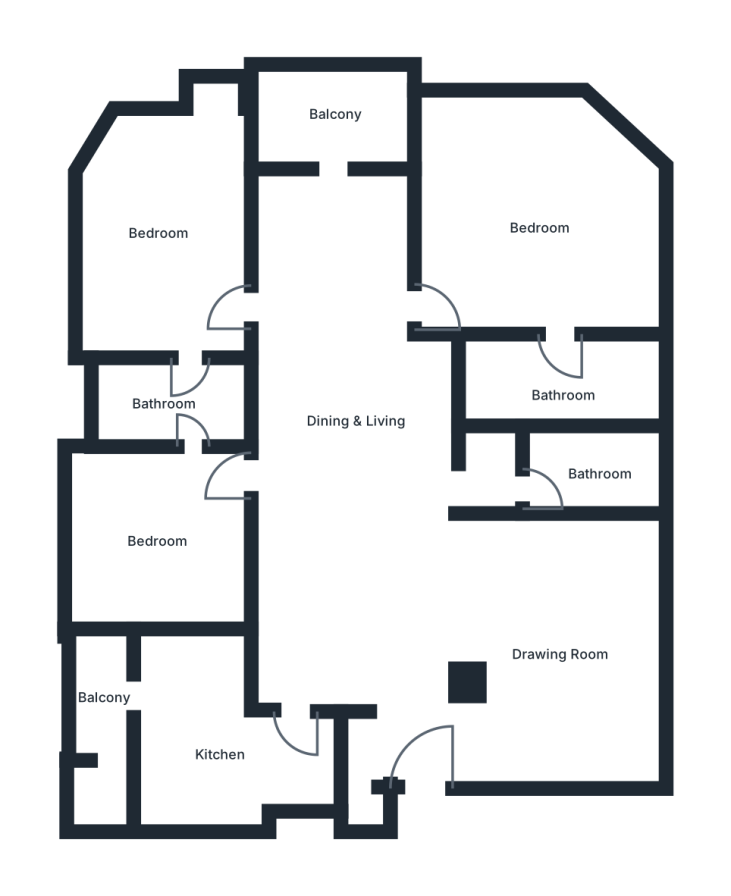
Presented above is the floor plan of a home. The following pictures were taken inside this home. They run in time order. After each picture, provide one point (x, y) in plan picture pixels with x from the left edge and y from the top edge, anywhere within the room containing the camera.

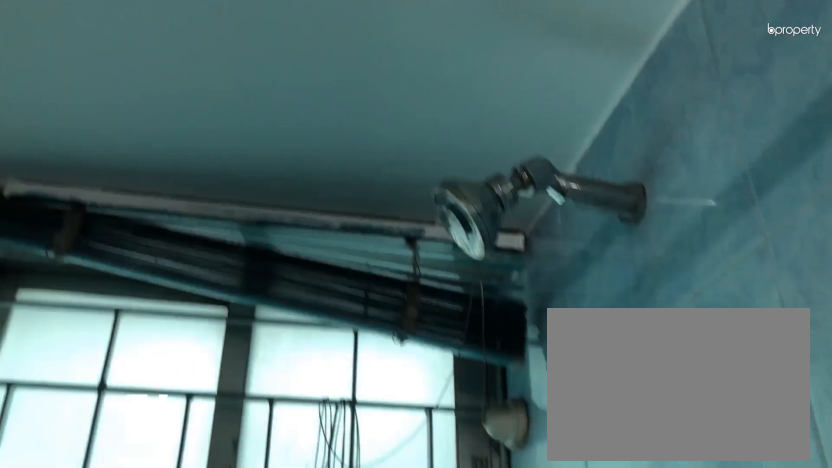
(165, 395)
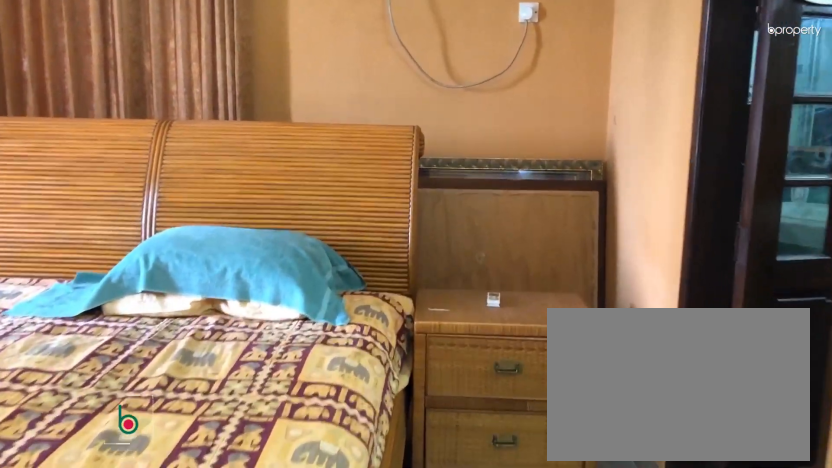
(536, 232)
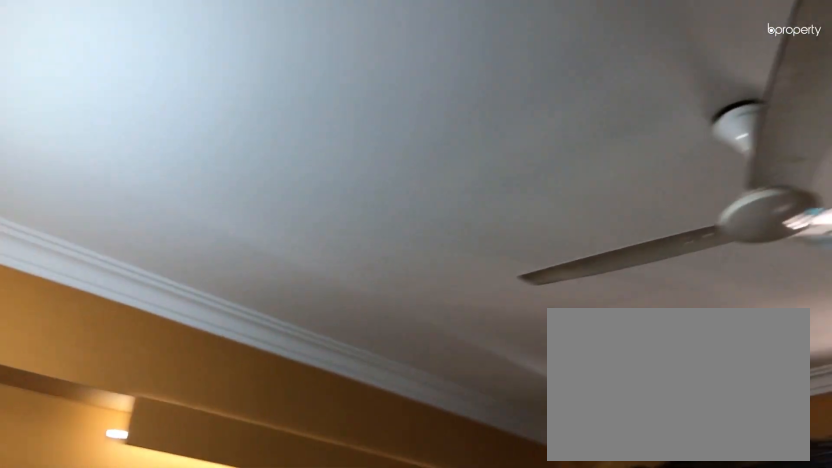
(538, 220)
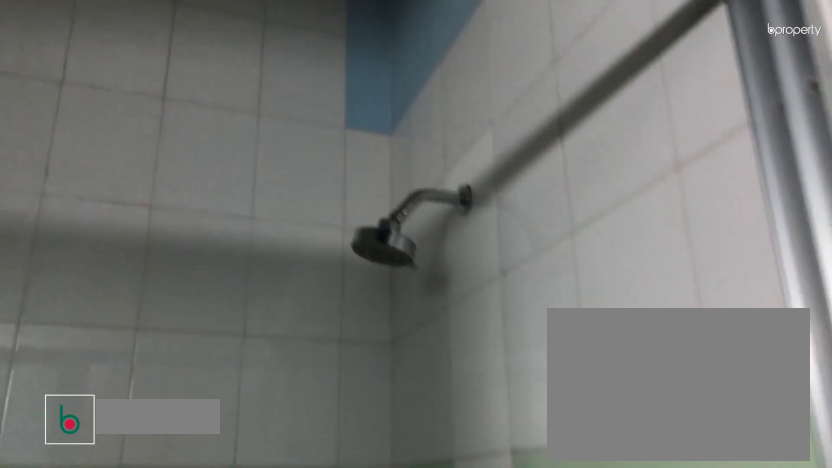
(556, 380)
